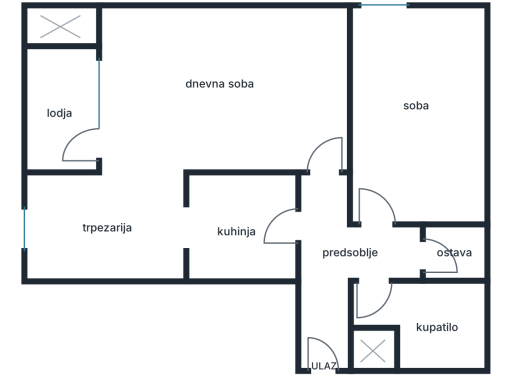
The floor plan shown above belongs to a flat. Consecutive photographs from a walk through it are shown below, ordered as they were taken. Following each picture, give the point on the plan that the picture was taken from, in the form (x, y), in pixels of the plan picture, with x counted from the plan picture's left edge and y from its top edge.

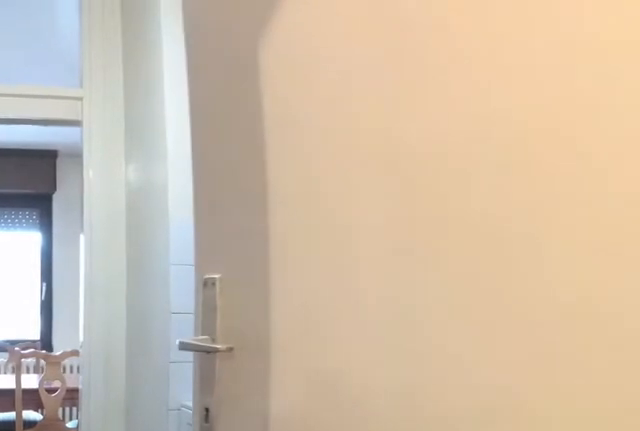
(317, 249)
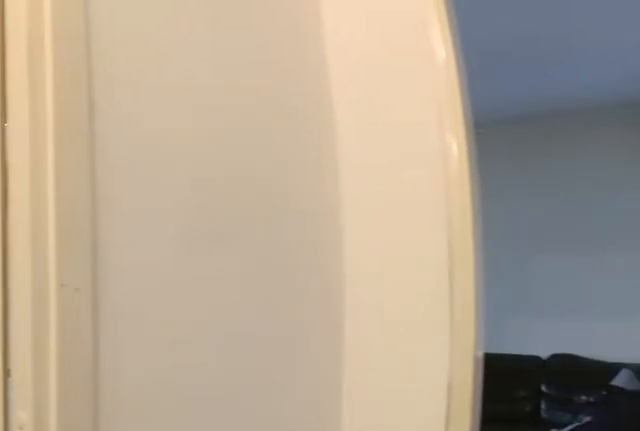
(323, 259)
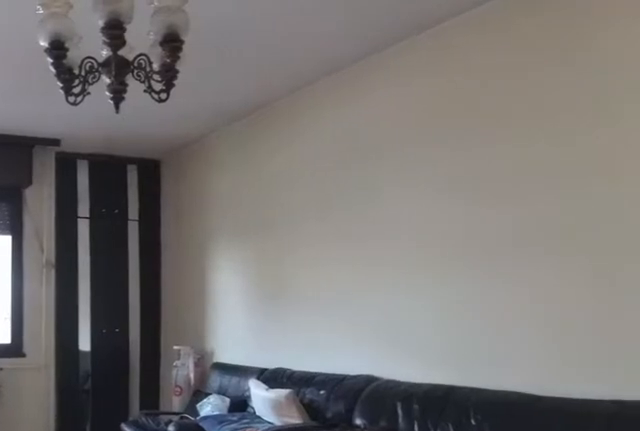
(335, 143)
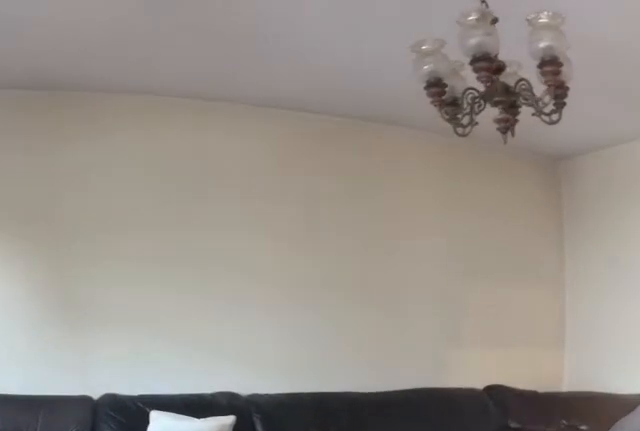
(130, 159)
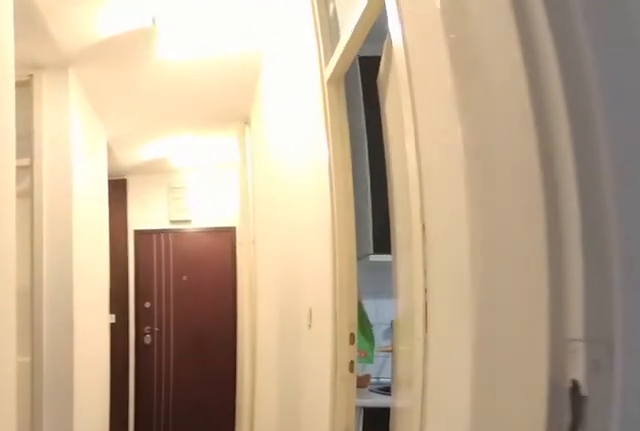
(319, 145)
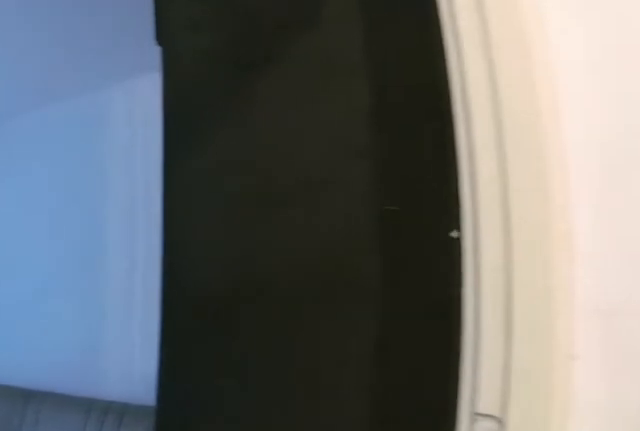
(382, 244)
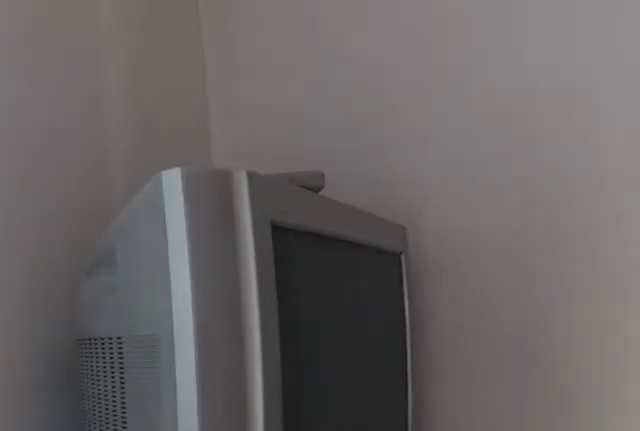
(381, 49)
